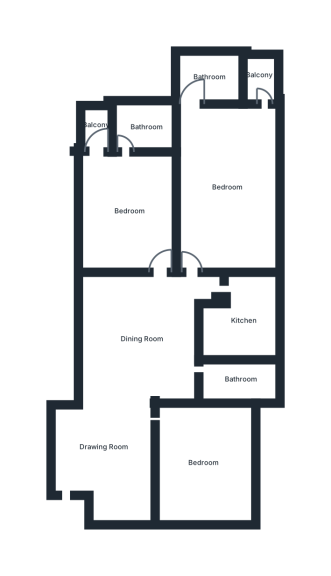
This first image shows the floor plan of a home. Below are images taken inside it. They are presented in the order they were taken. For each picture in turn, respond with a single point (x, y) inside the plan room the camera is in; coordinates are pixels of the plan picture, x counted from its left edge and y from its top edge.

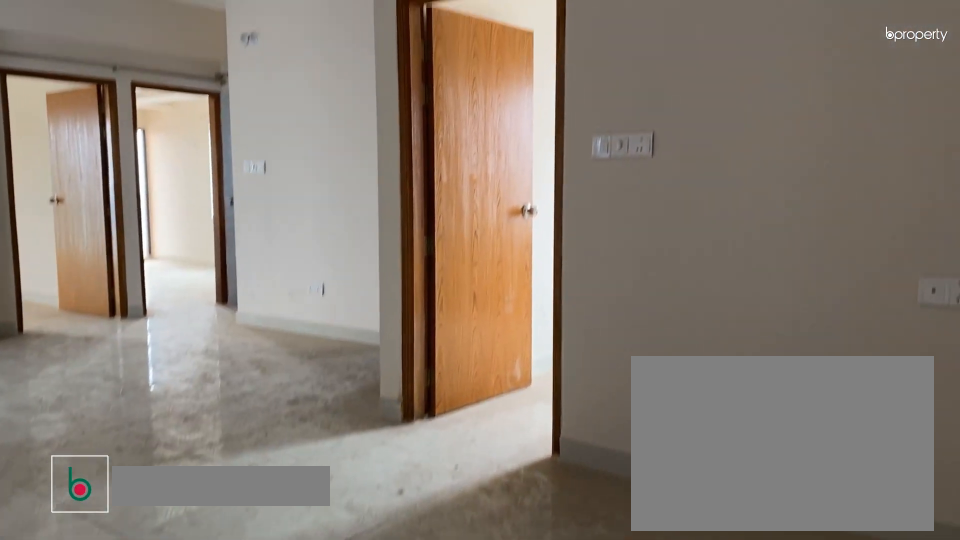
(104, 449)
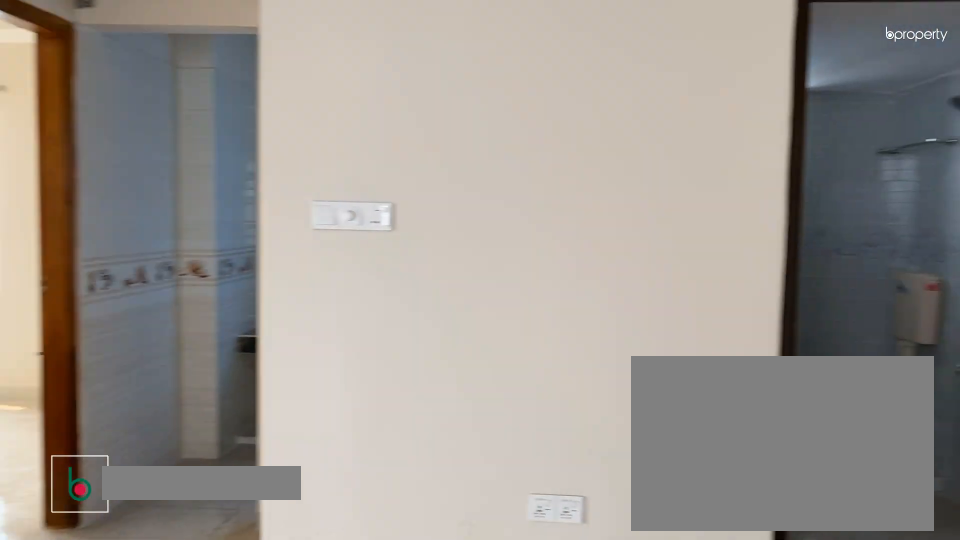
(143, 339)
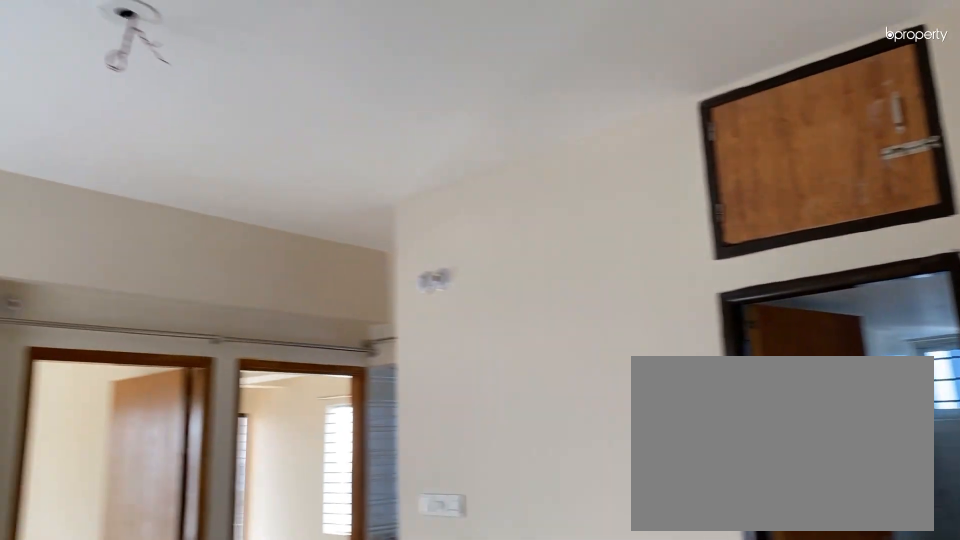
(143, 339)
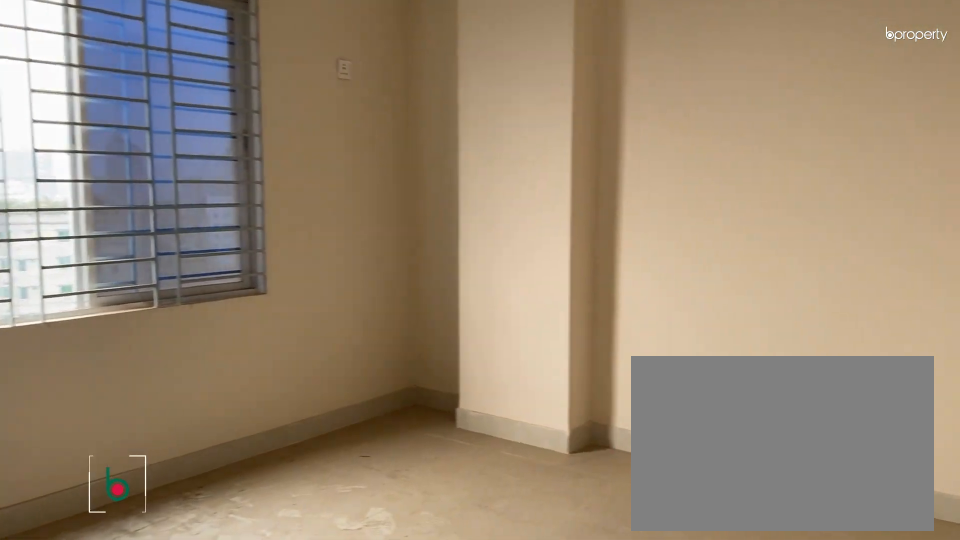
(205, 463)
